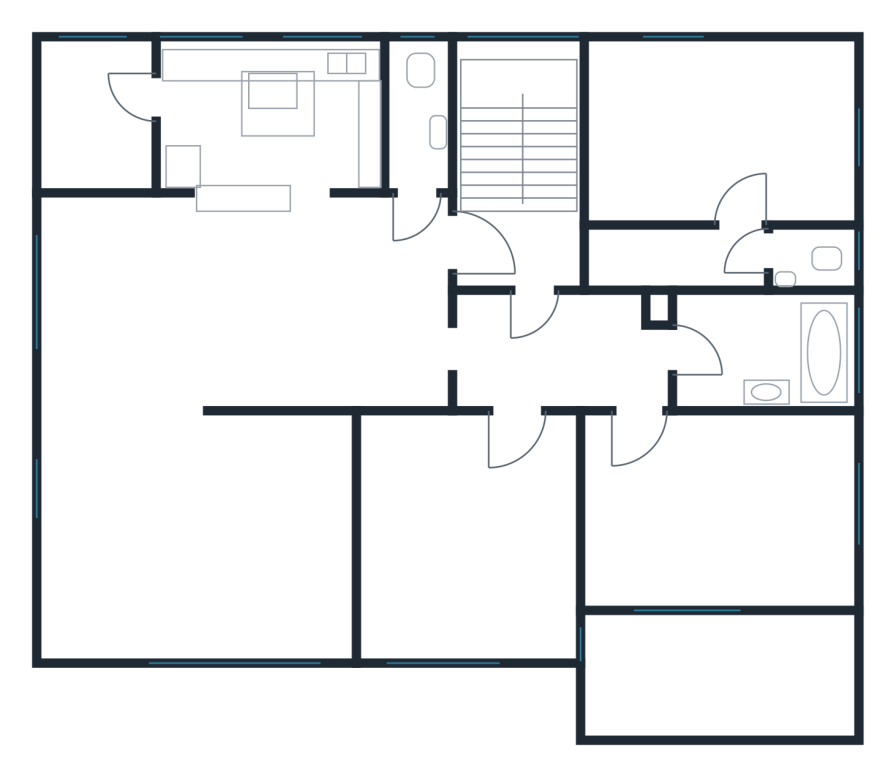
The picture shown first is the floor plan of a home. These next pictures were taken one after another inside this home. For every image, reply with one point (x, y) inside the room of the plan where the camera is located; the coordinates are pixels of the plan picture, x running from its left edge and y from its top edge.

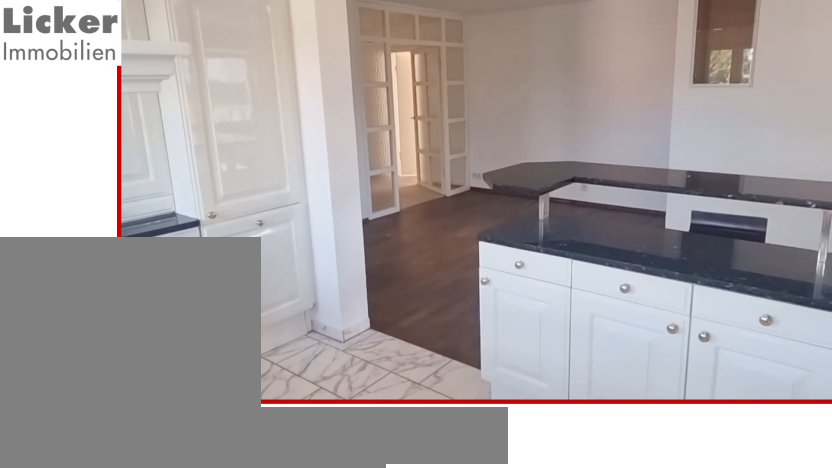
(267, 114)
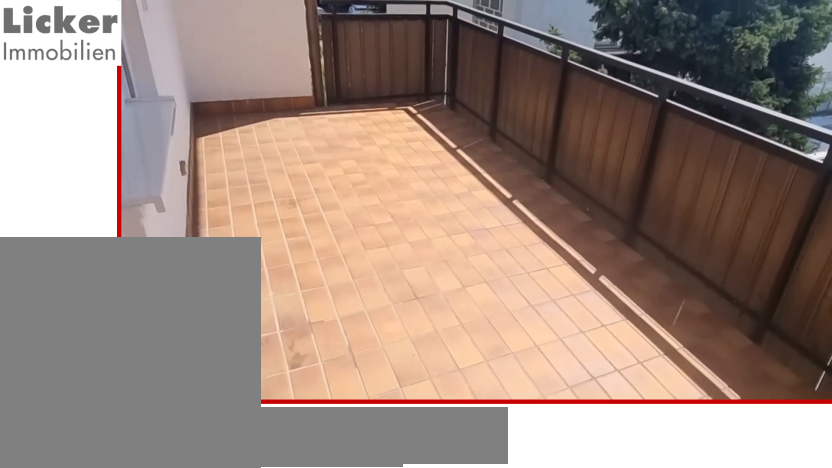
(726, 673)
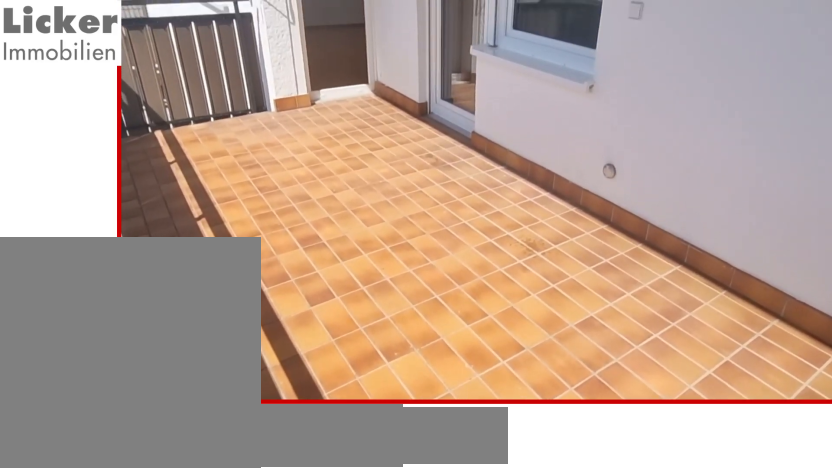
(726, 673)
